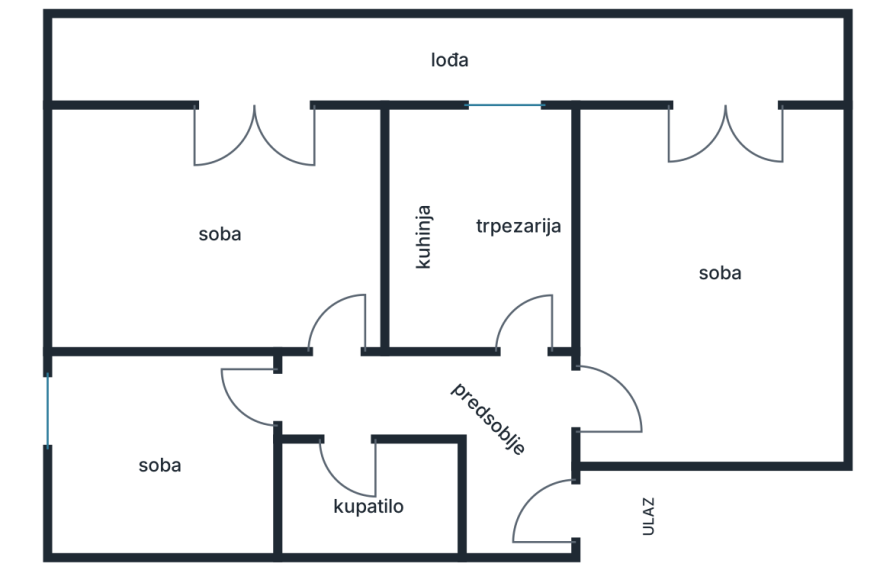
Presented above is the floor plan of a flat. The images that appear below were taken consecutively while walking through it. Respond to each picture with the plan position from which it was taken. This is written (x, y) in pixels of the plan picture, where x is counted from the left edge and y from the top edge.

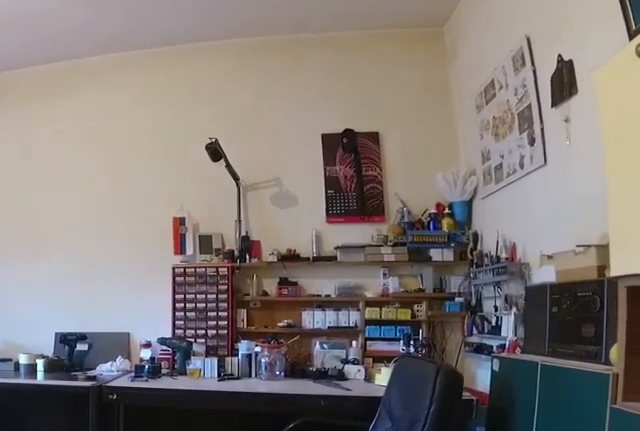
(585, 393)
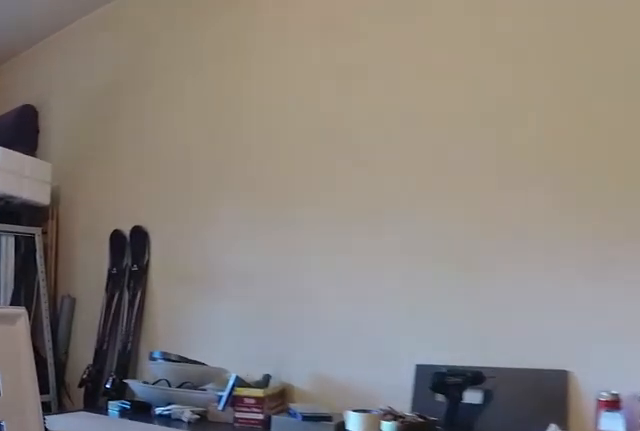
(663, 348)
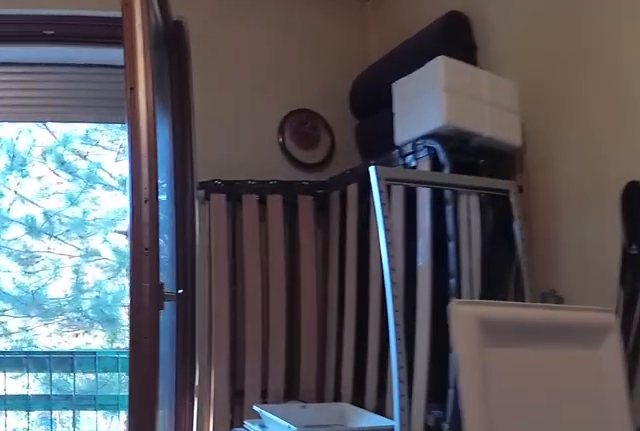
(673, 307)
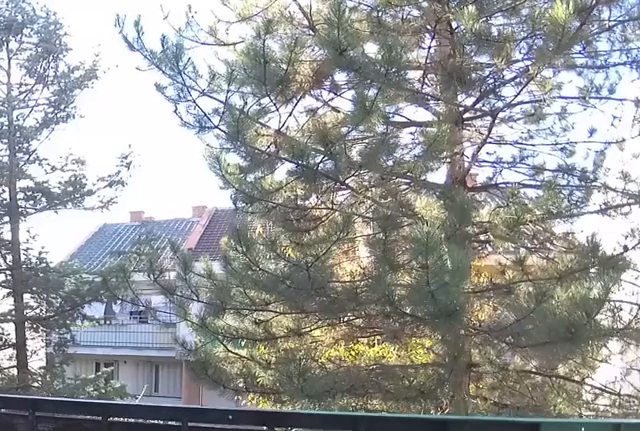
(736, 113)
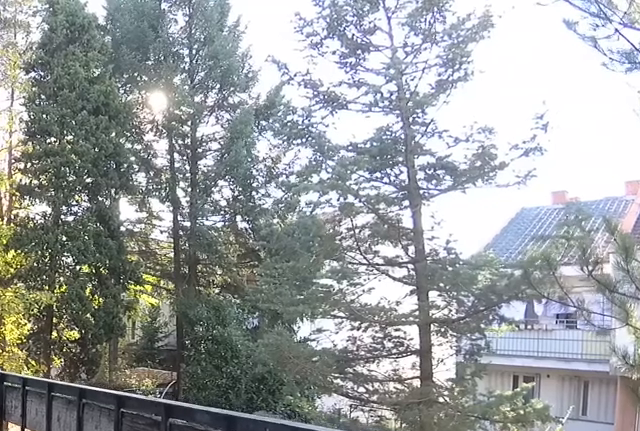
(748, 72)
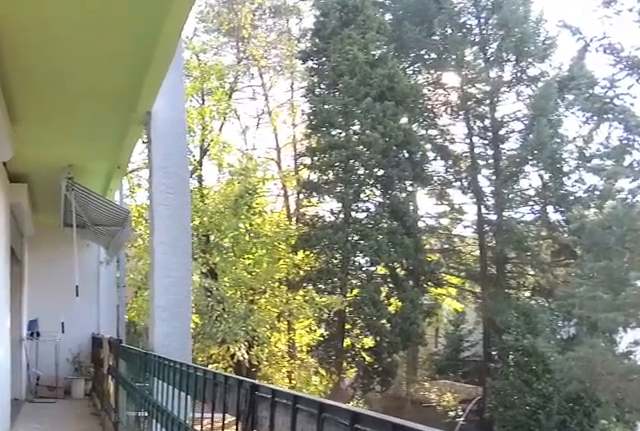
(749, 64)
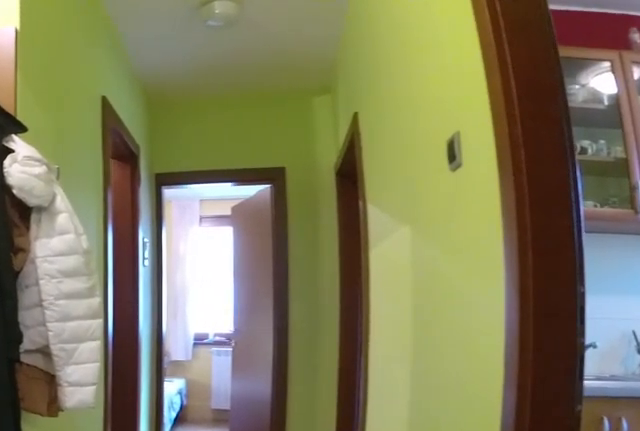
(559, 388)
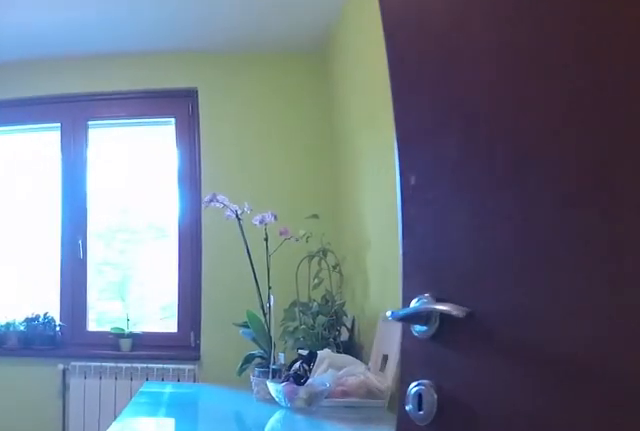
(550, 398)
